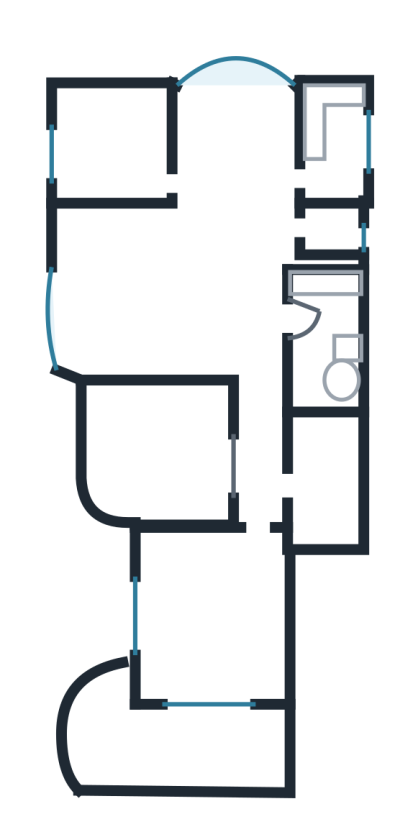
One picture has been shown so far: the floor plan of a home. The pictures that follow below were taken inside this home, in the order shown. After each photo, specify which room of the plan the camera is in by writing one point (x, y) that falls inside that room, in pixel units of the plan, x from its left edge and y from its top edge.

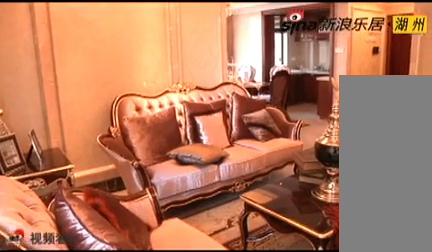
(158, 273)
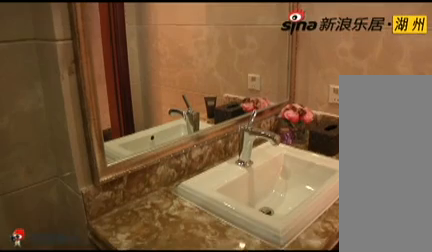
(325, 337)
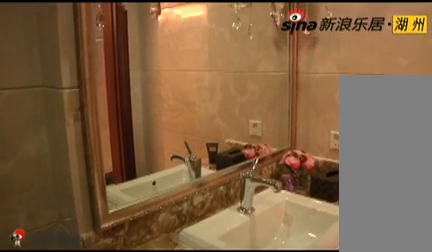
(325, 337)
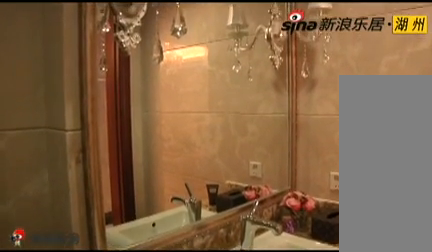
(325, 337)
